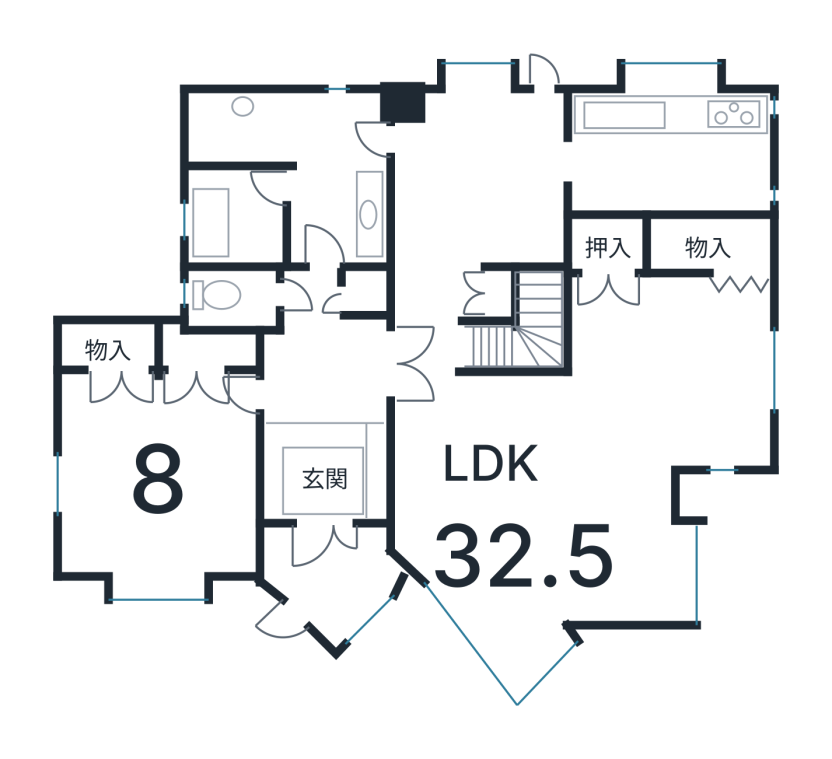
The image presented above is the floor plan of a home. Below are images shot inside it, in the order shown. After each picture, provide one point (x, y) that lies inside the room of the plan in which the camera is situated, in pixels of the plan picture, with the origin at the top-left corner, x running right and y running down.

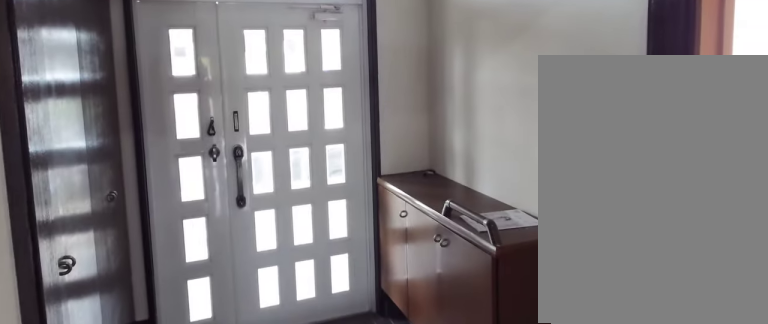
(320, 473)
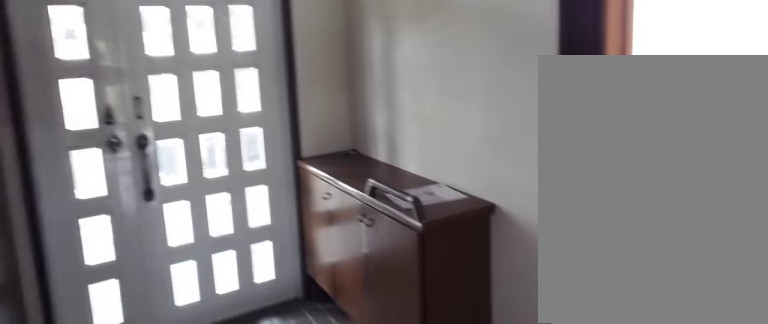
(320, 473)
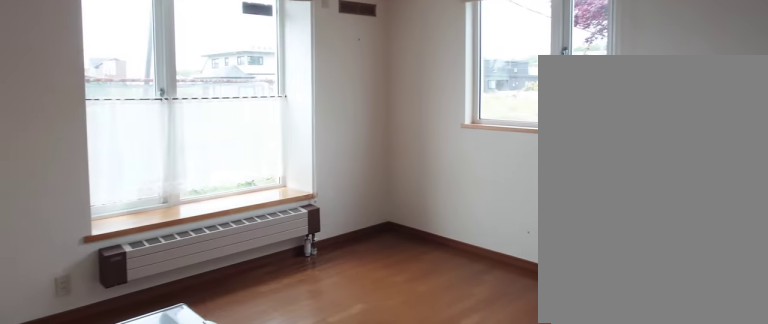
(152, 479)
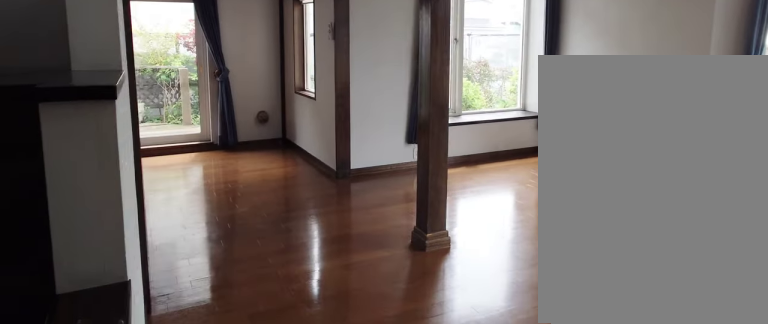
(548, 481)
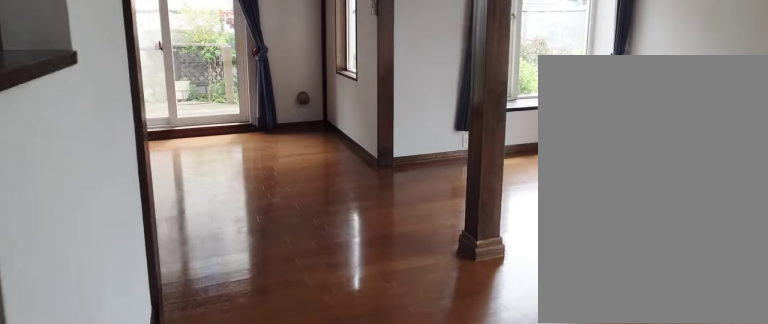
(548, 481)
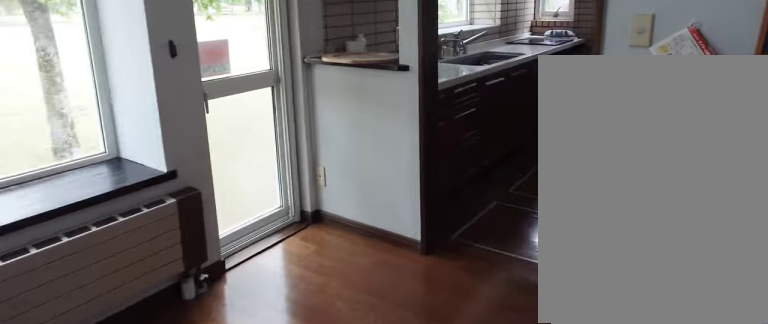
(585, 138)
